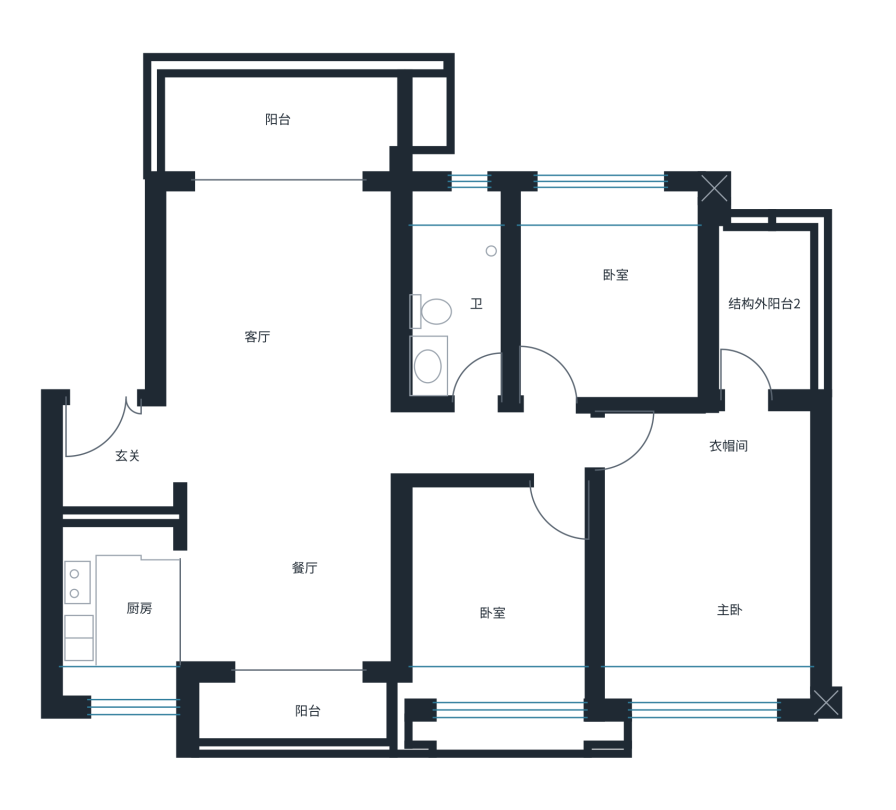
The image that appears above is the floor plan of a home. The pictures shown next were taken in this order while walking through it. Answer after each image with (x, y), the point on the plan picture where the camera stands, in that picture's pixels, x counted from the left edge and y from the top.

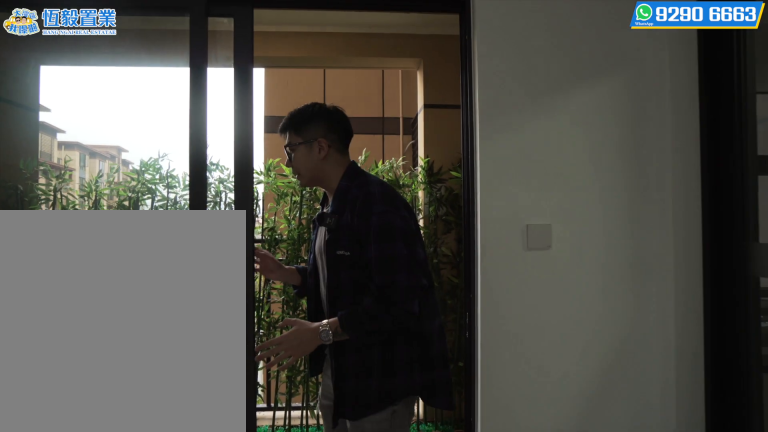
(257, 650)
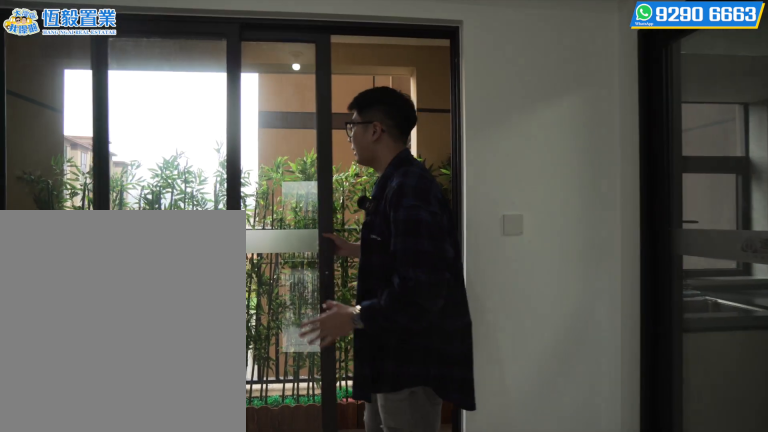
(258, 645)
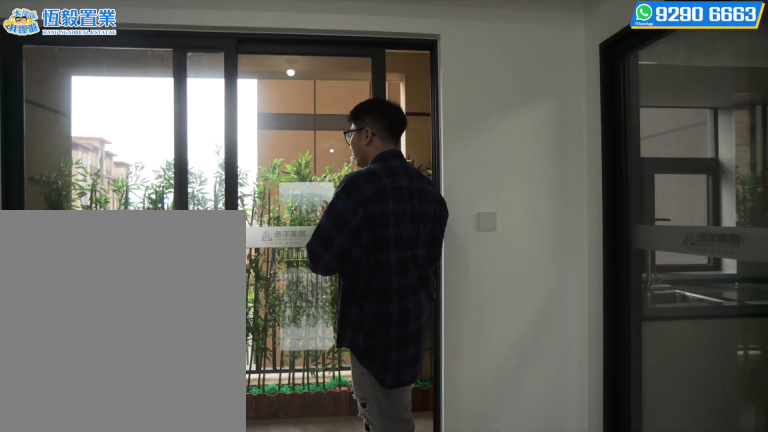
(259, 645)
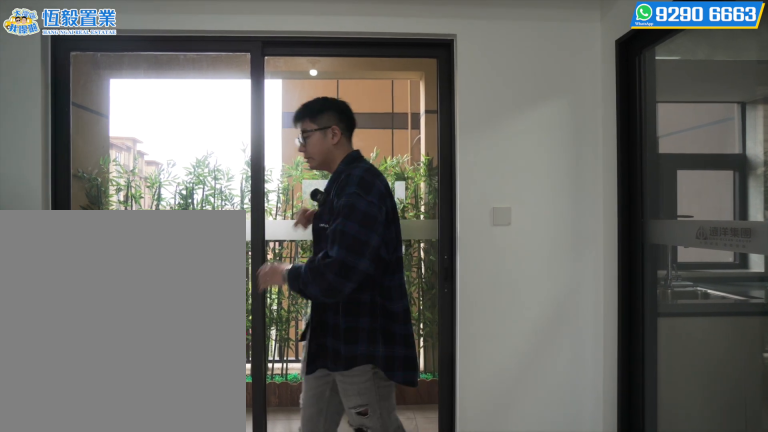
(259, 646)
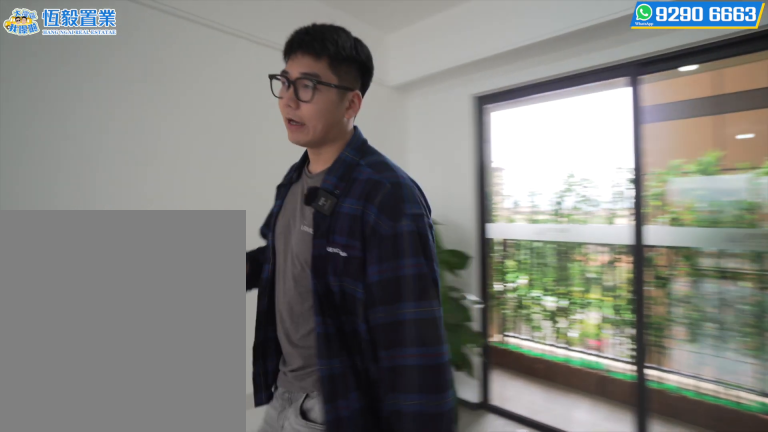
(312, 545)
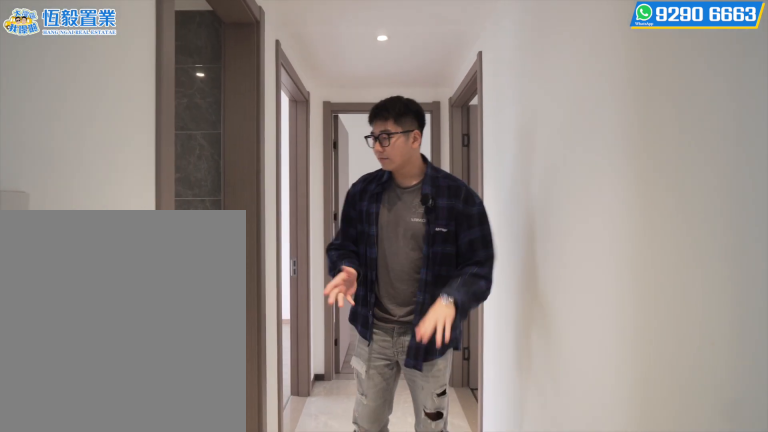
(487, 435)
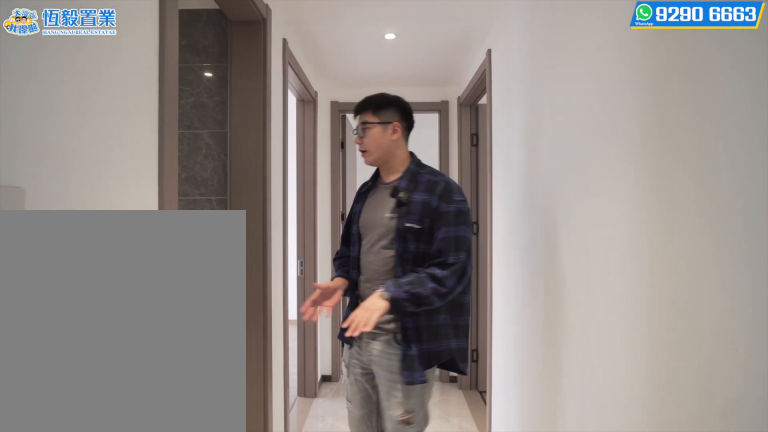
(488, 436)
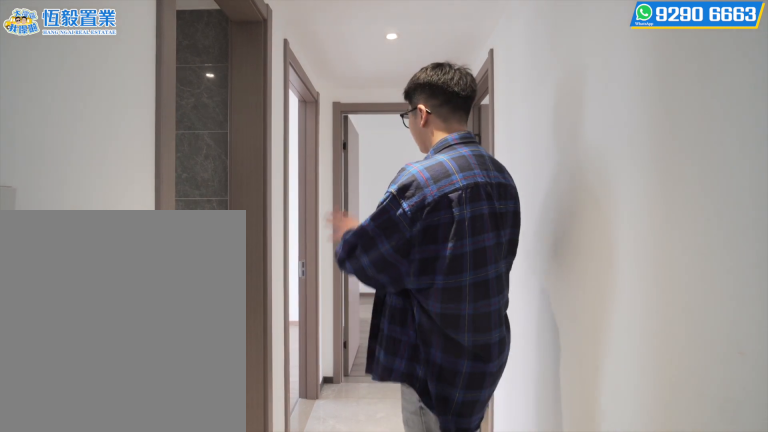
(487, 435)
